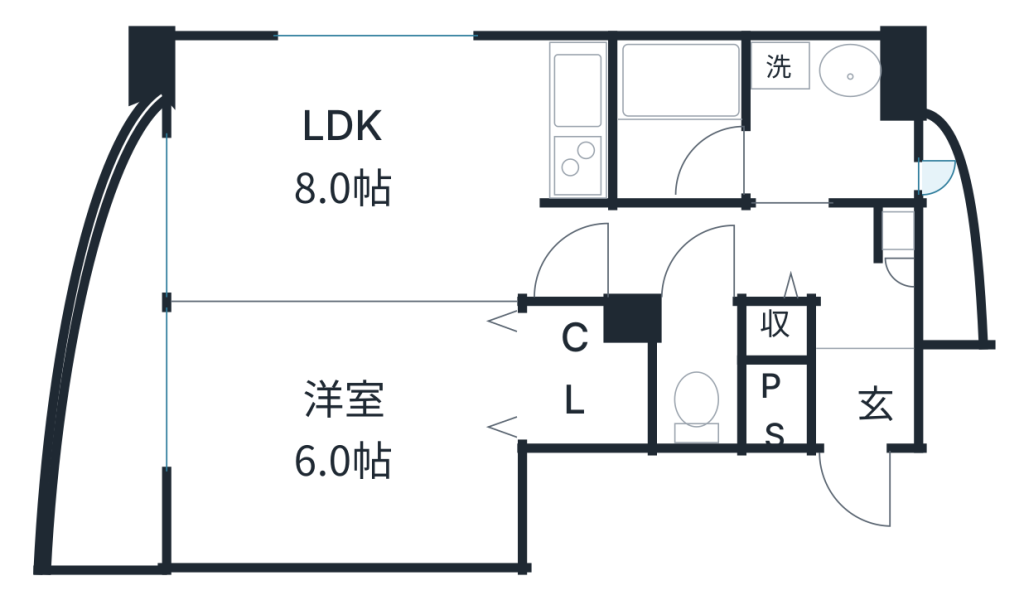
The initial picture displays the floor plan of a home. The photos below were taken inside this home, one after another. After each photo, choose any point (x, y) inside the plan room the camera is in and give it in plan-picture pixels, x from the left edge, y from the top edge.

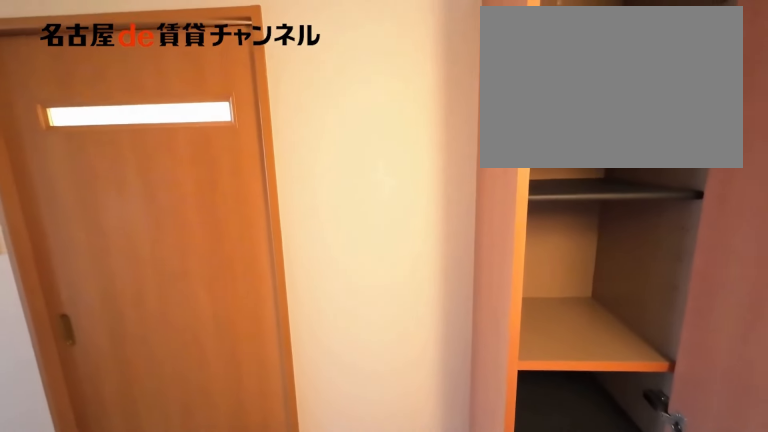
(897, 230)
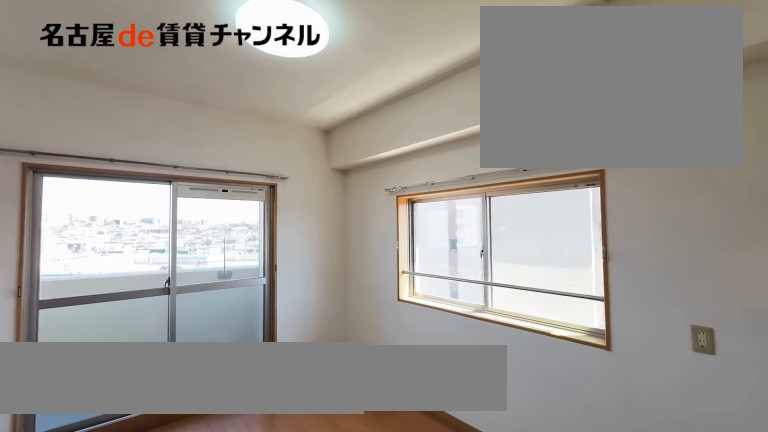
(352, 170)
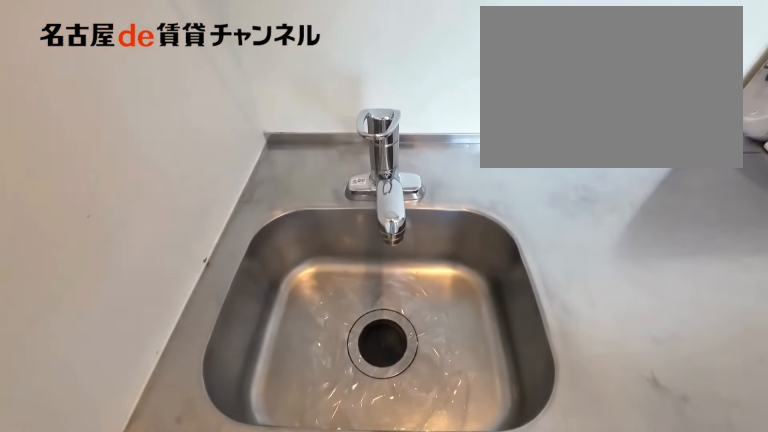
(583, 122)
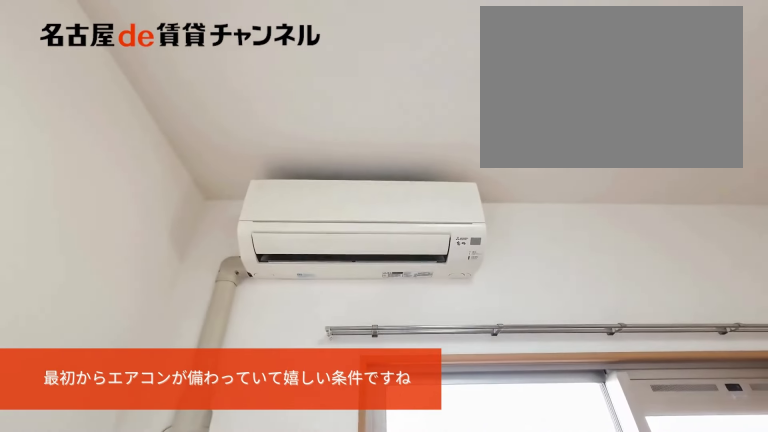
(342, 435)
